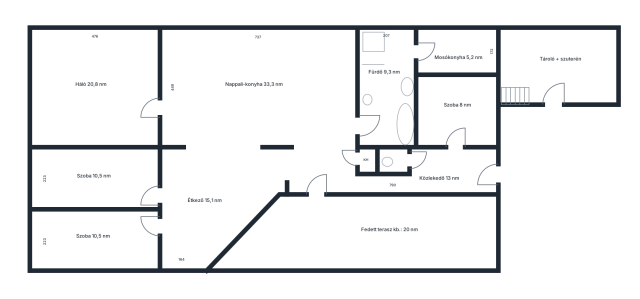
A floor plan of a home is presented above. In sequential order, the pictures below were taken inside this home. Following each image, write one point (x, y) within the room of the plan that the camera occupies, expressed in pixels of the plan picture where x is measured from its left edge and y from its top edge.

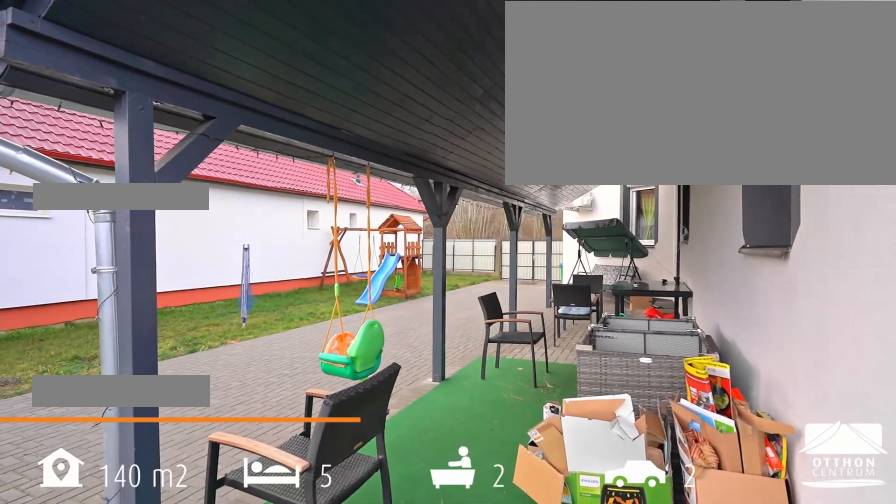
(386, 232)
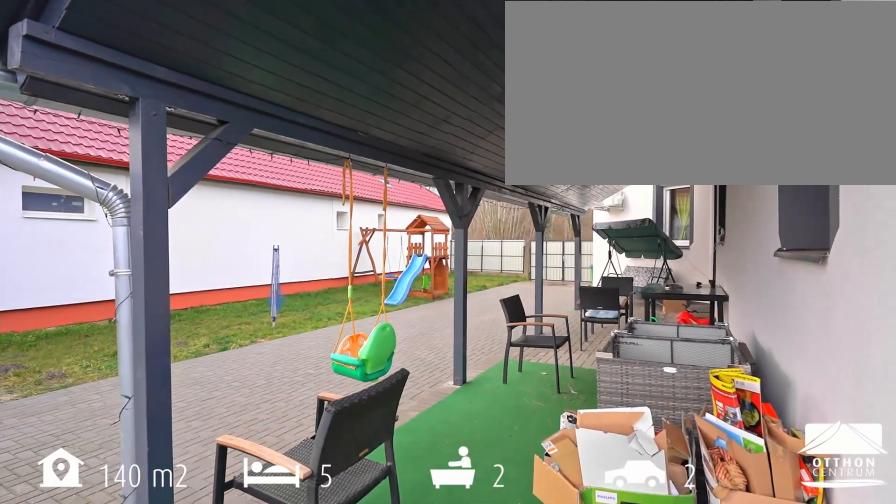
(386, 232)
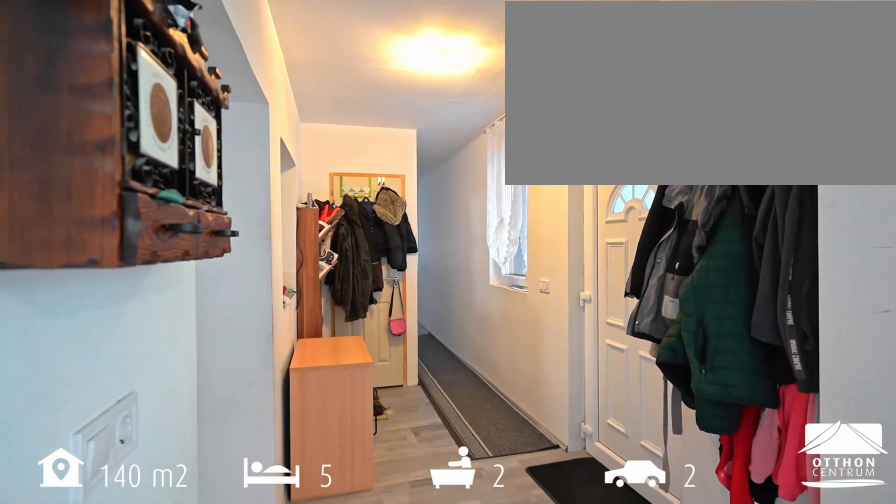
(390, 184)
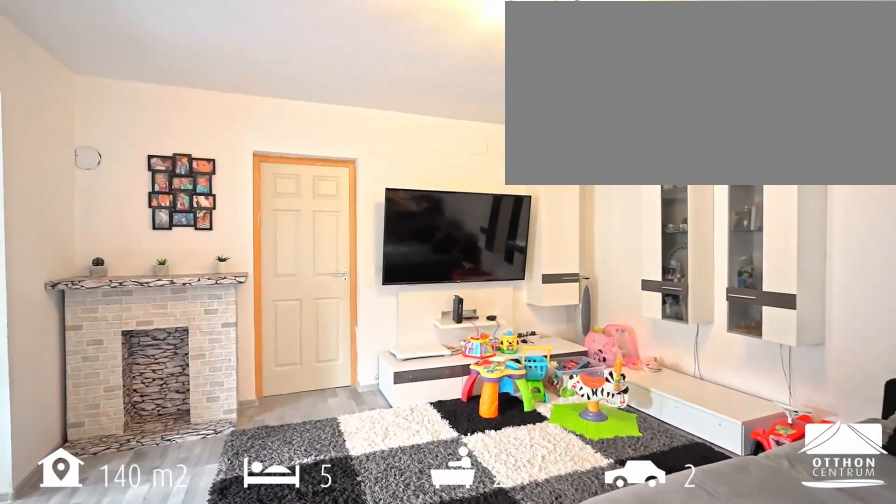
(259, 88)
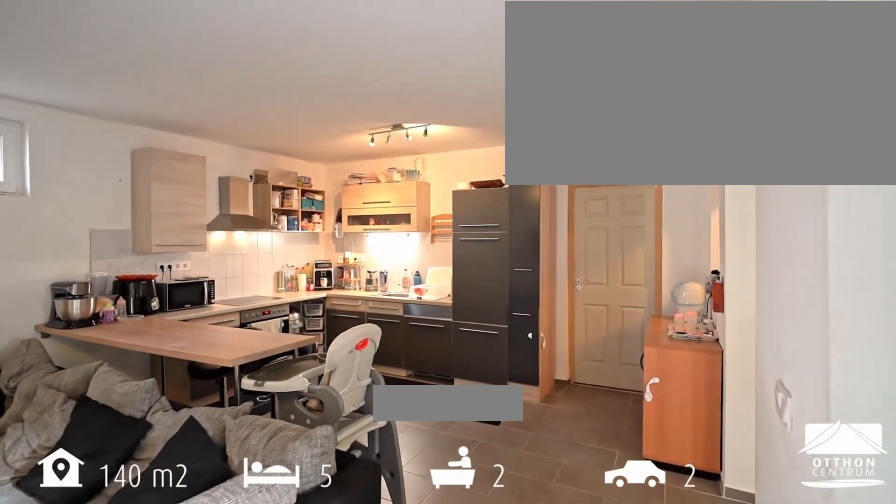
(259, 88)
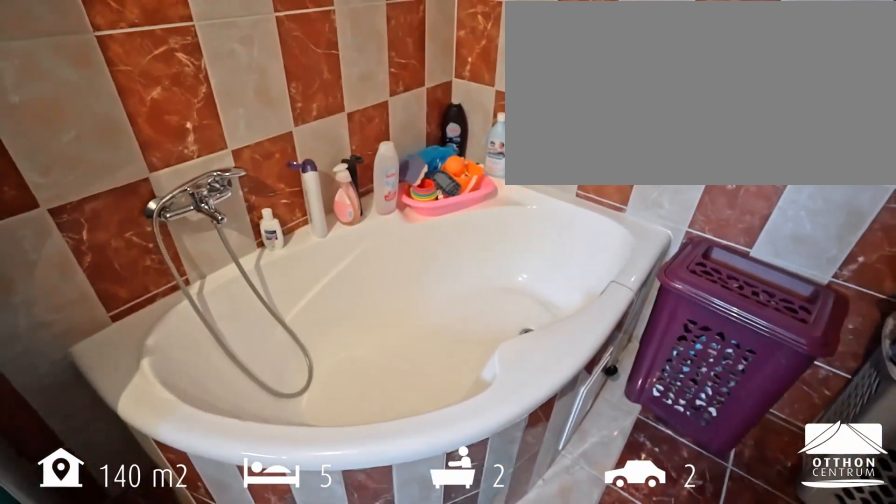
(386, 91)
